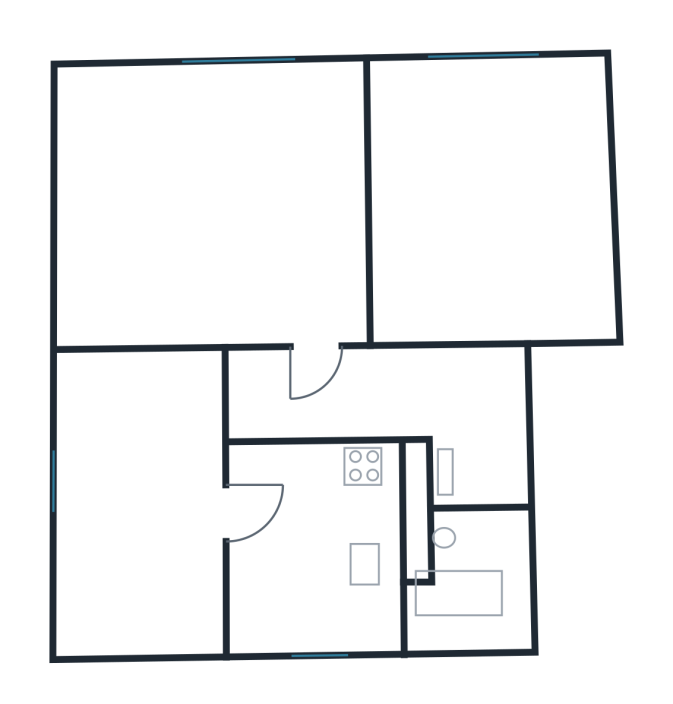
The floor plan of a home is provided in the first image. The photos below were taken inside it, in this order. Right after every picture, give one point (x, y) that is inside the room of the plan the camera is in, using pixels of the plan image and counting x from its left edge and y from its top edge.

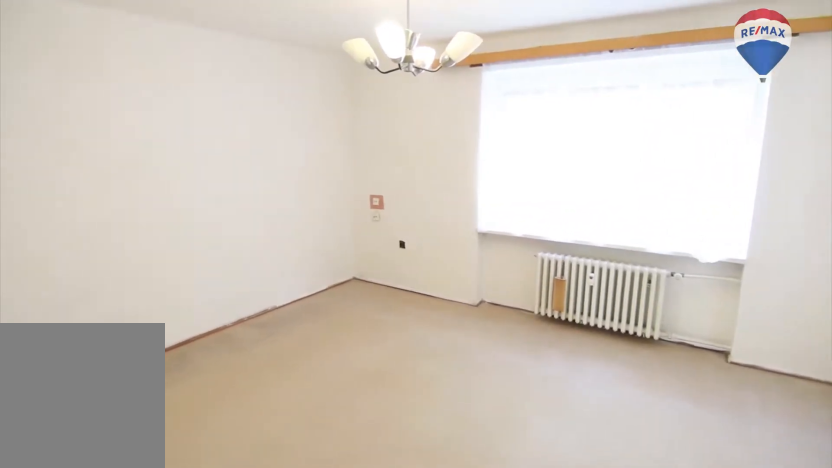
(232, 235)
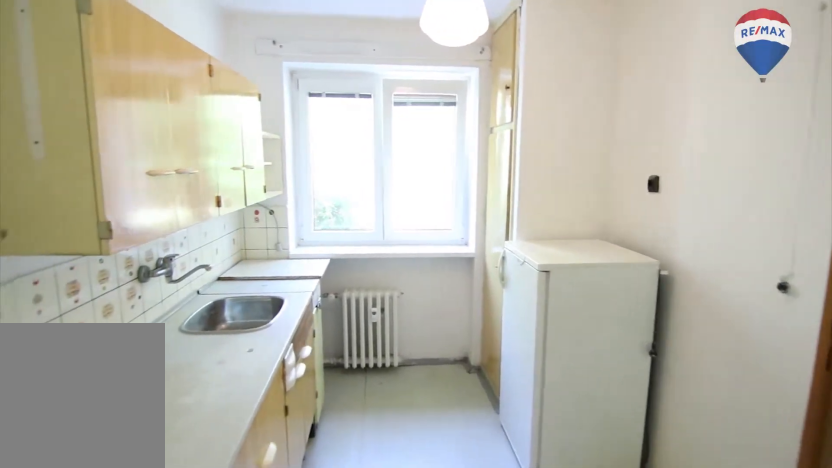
(293, 564)
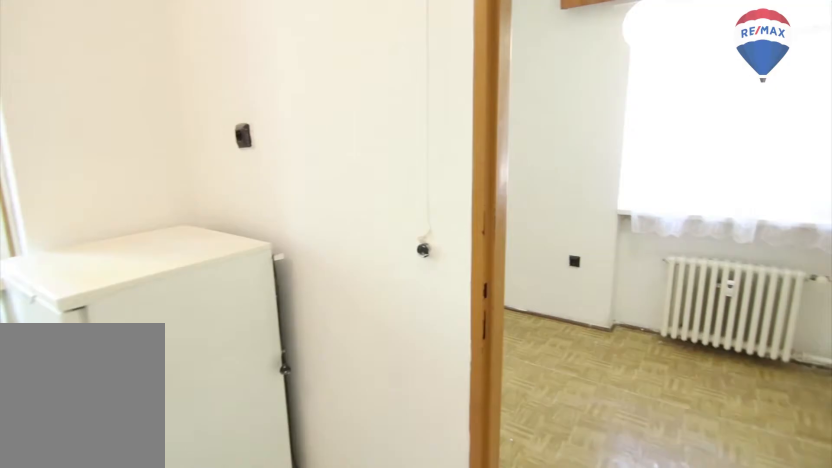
(293, 563)
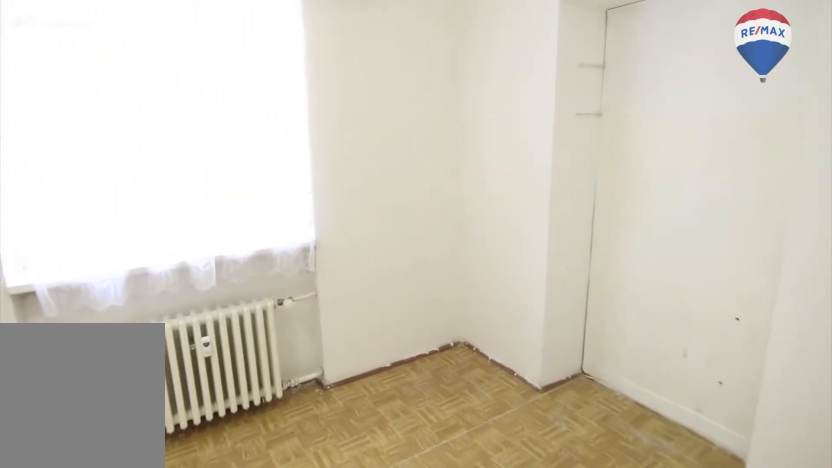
(153, 477)
